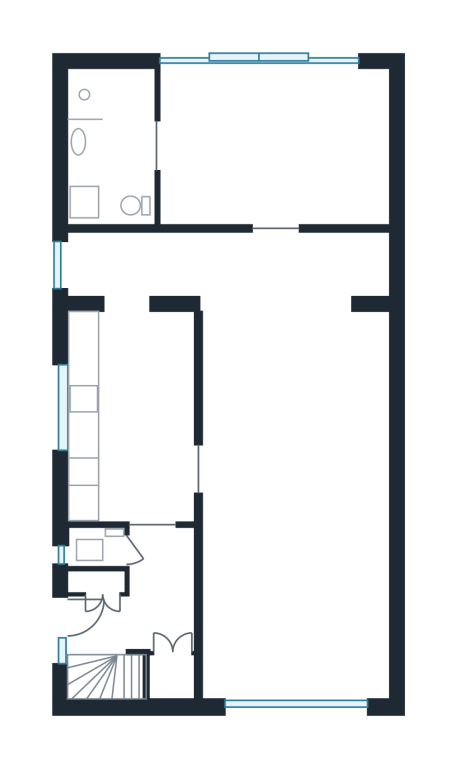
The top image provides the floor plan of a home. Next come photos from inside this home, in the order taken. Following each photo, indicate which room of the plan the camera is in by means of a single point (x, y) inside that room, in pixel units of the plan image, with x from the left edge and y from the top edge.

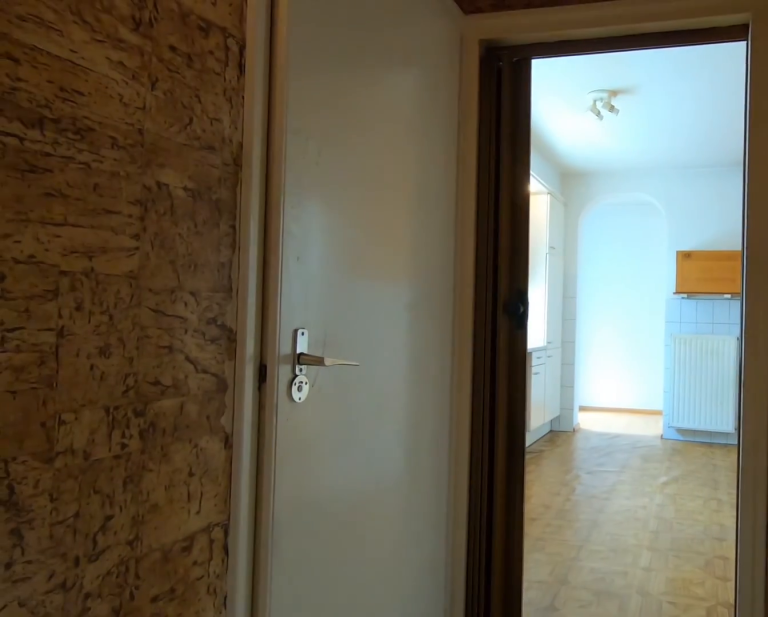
(142, 599)
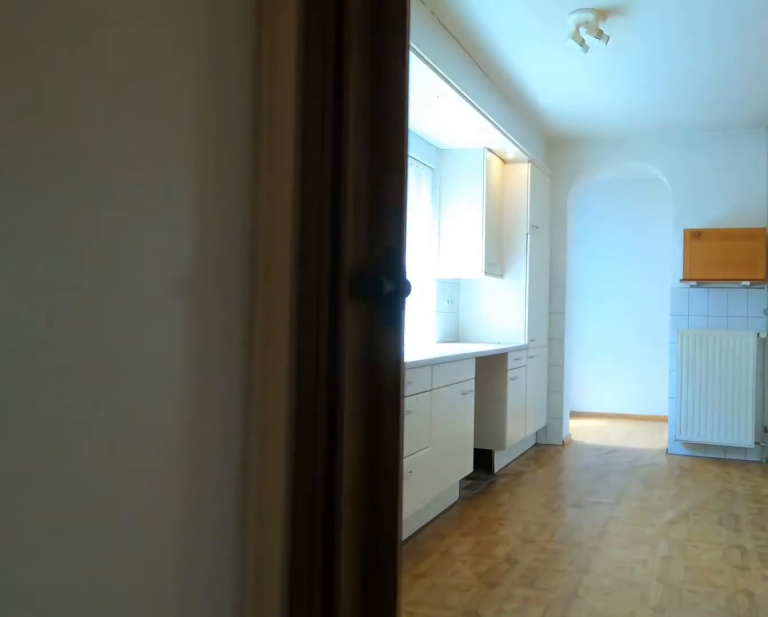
(142, 599)
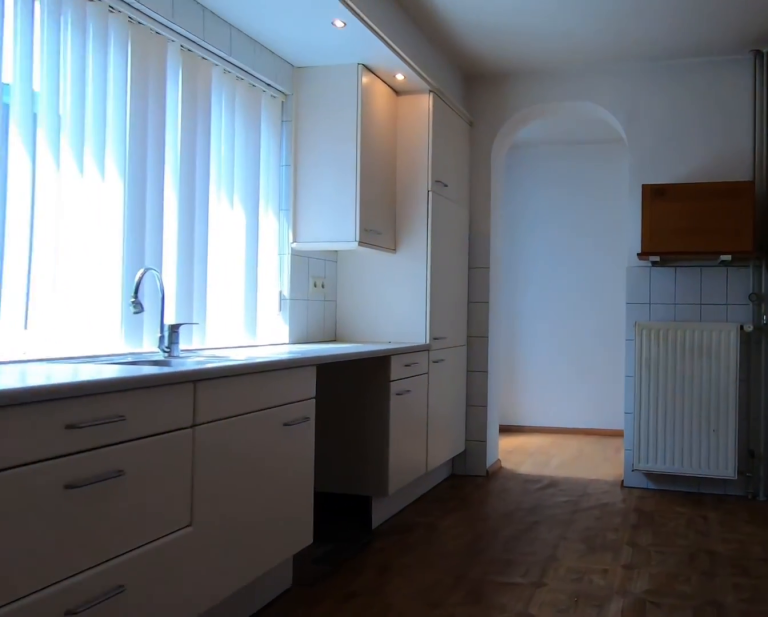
(146, 415)
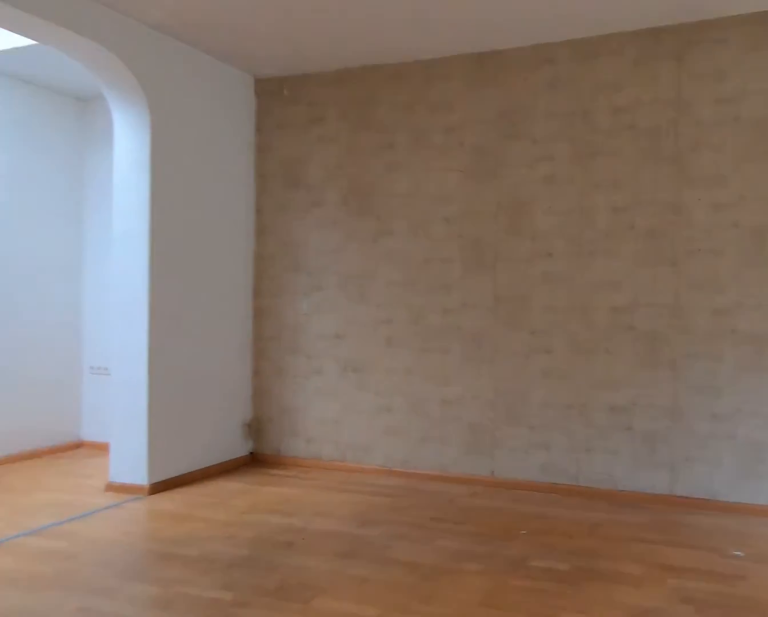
(293, 502)
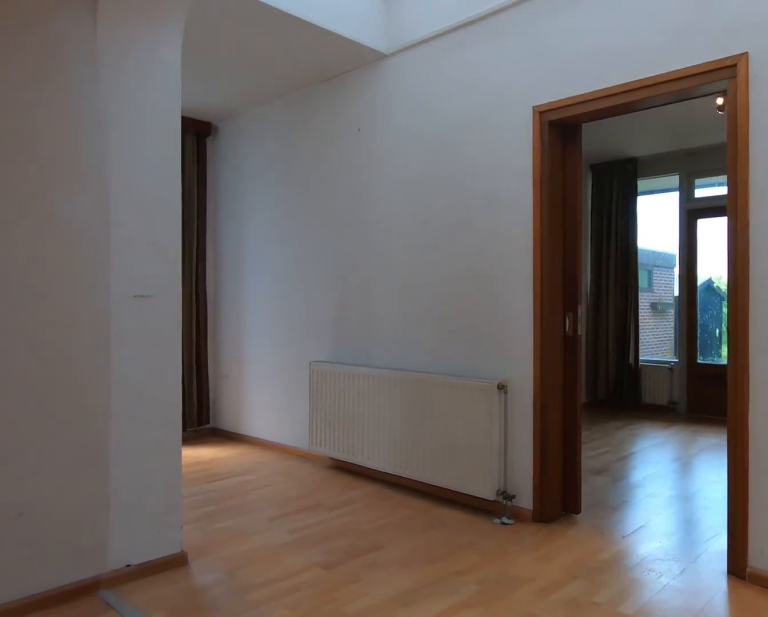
(293, 502)
